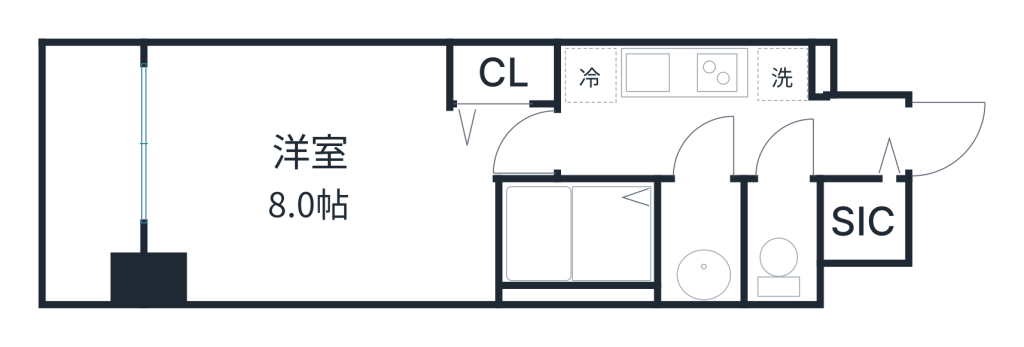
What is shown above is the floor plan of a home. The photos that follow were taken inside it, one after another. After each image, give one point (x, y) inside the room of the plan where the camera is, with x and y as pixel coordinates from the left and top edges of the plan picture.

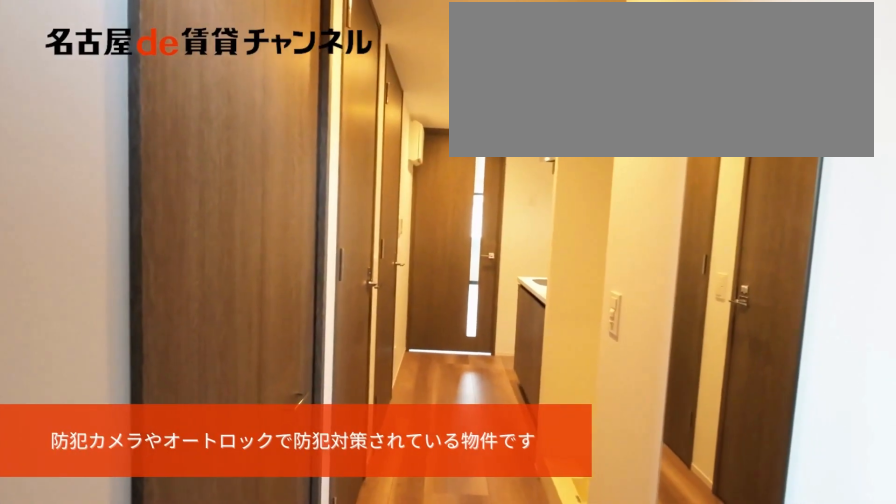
(862, 135)
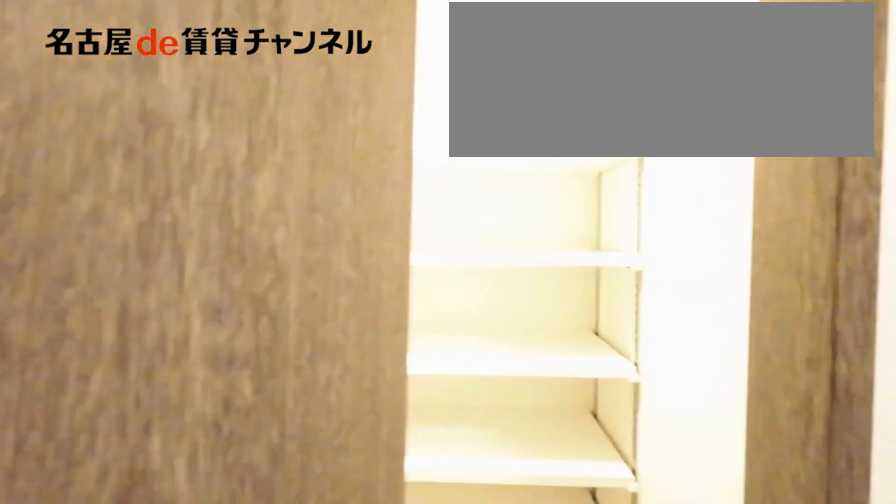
(862, 135)
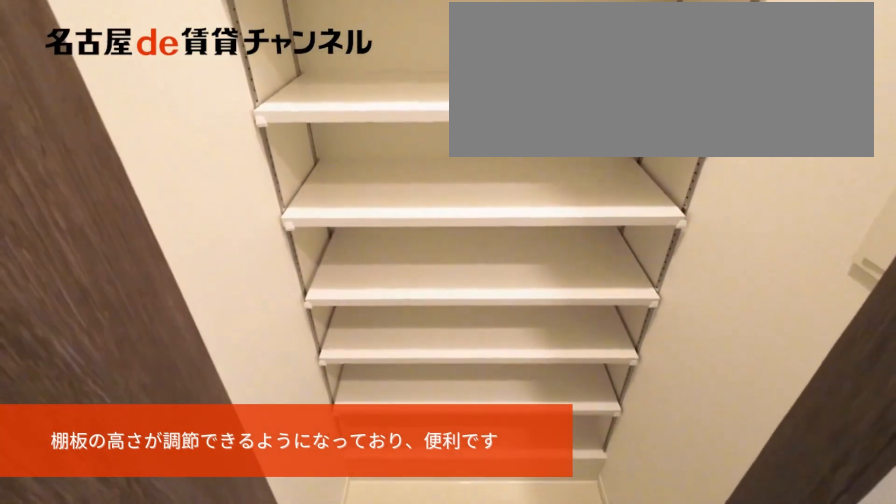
(862, 221)
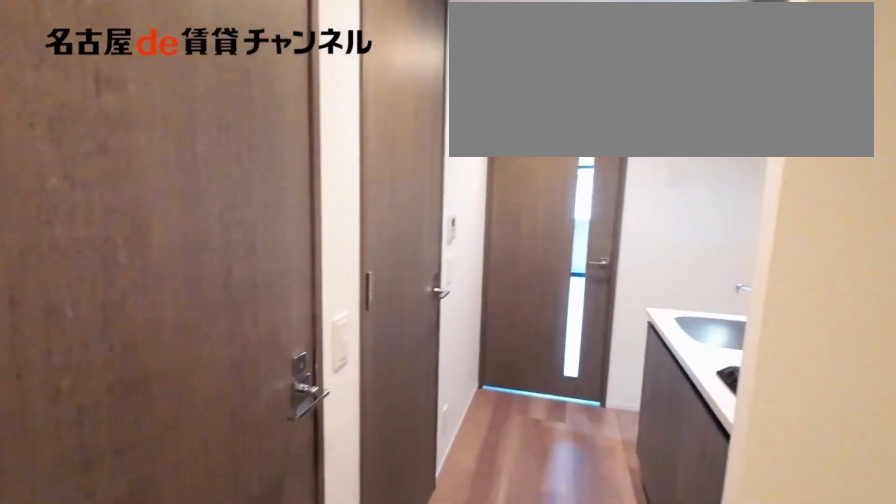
(695, 138)
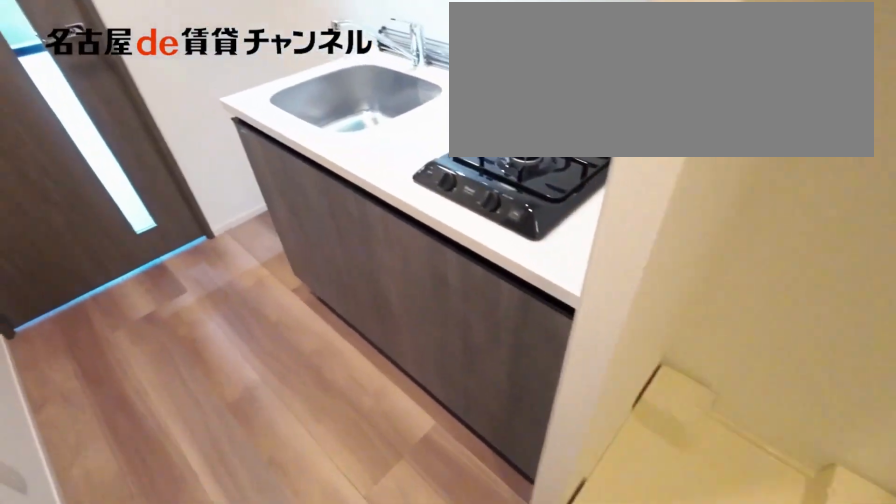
(792, 71)
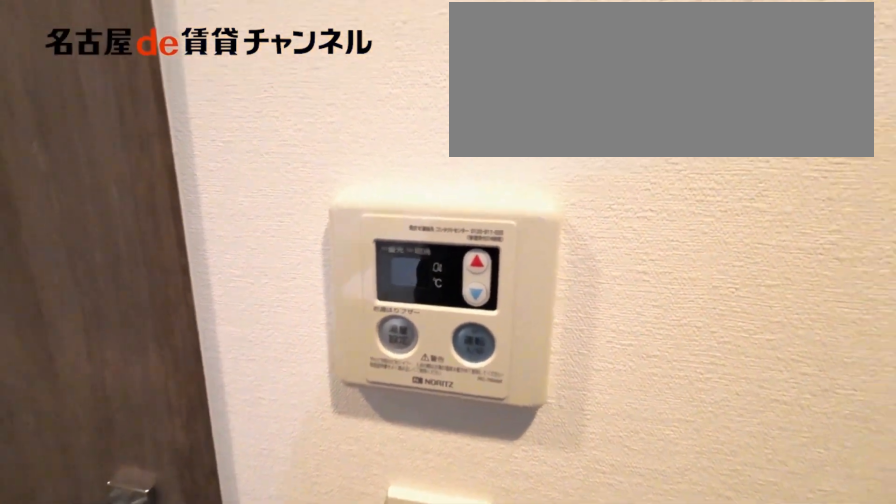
(689, 138)
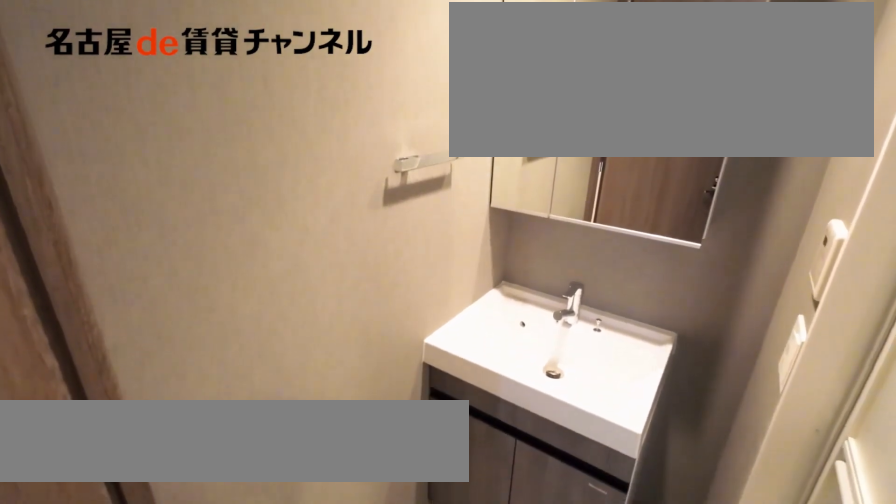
(700, 239)
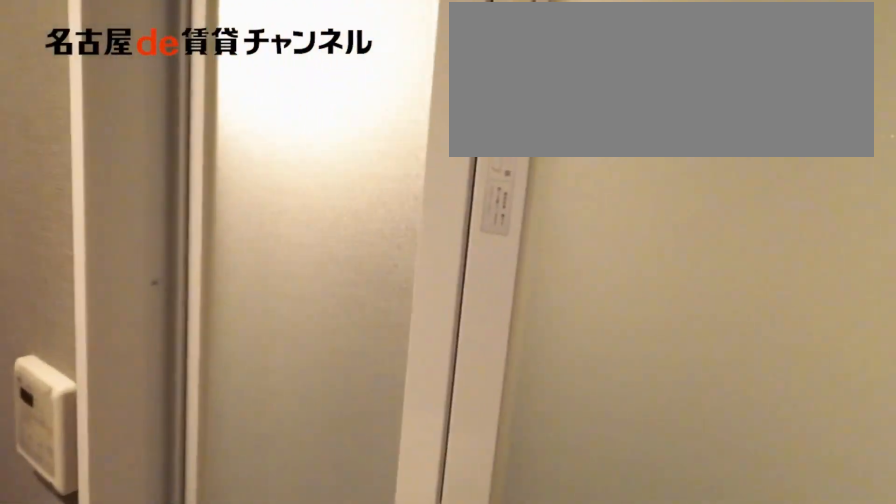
(700, 239)
